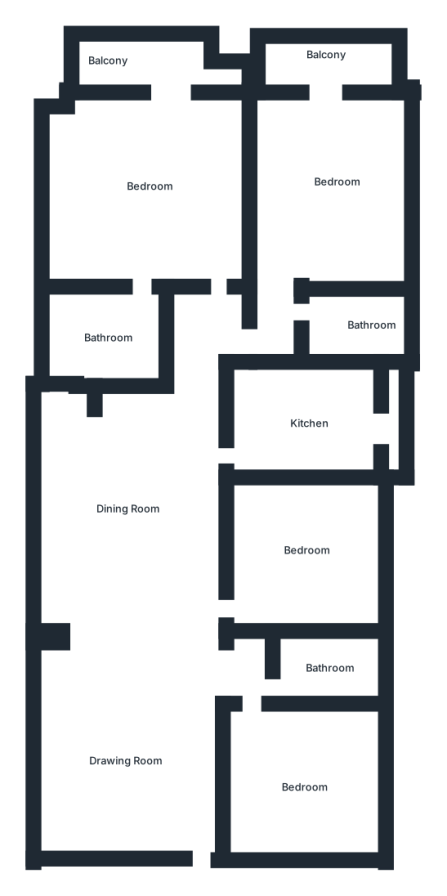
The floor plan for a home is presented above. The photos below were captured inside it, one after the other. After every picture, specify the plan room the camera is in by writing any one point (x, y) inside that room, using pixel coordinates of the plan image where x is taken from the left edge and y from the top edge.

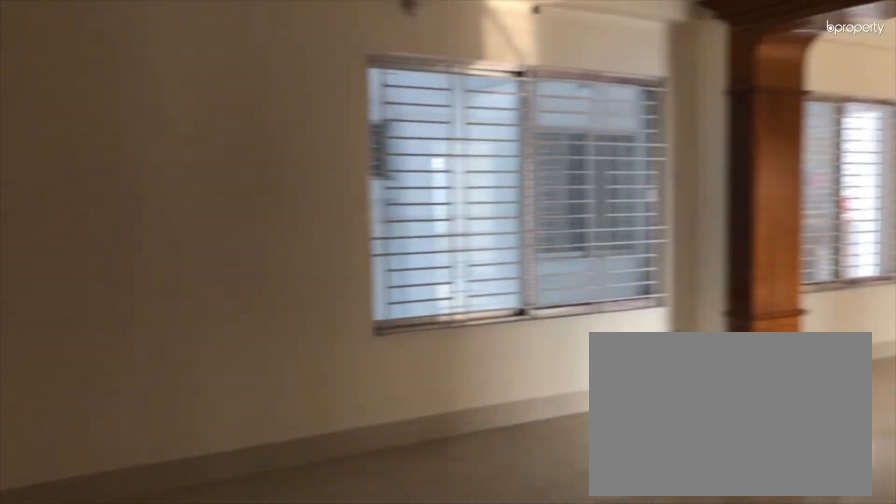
(165, 767)
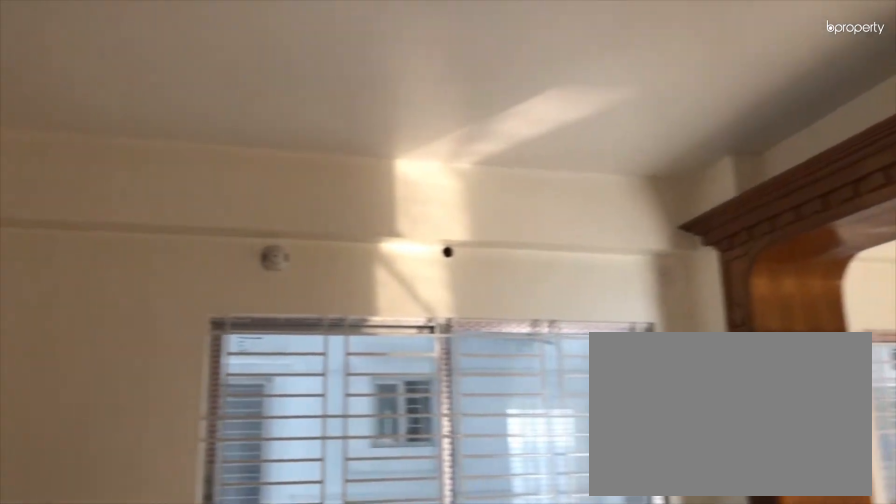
(130, 741)
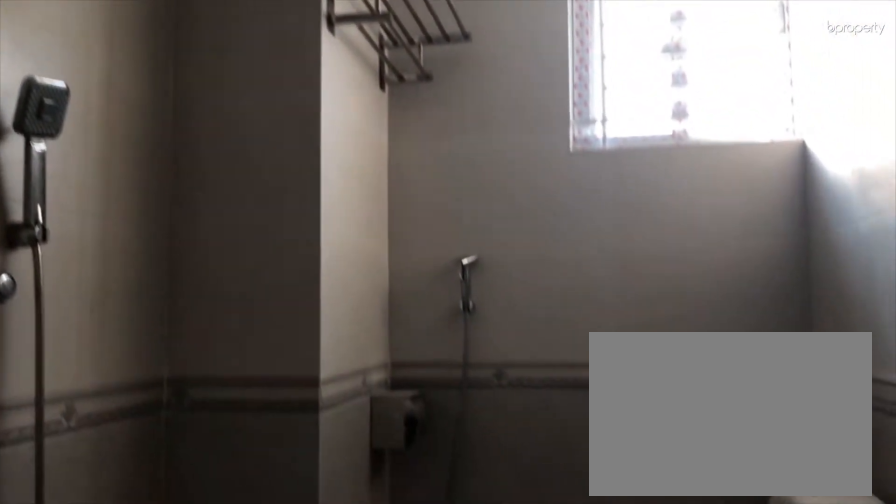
(324, 663)
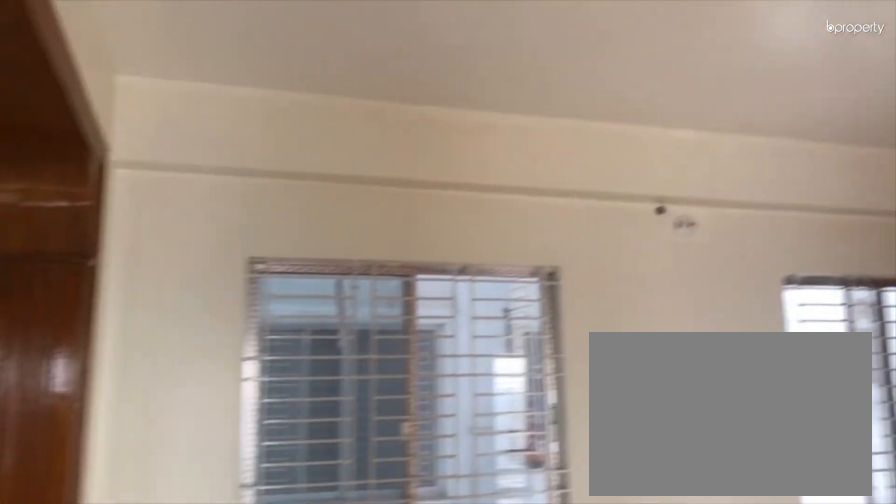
(132, 508)
